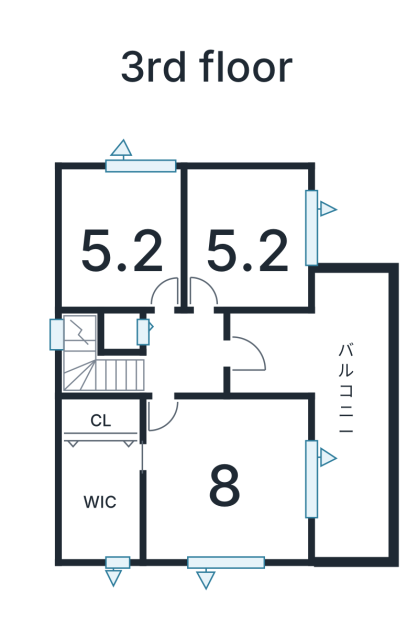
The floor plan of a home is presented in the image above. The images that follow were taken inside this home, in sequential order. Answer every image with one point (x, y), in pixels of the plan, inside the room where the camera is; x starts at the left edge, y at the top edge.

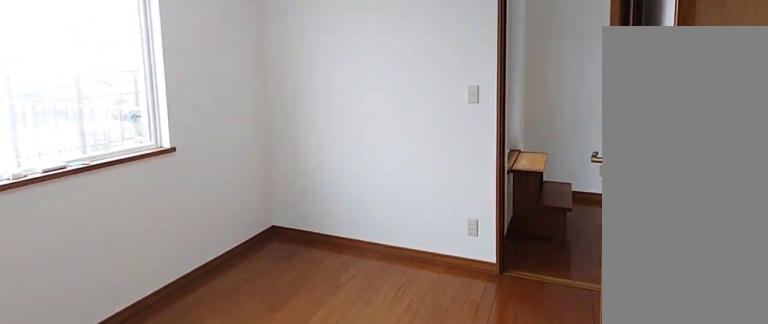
(248, 232)
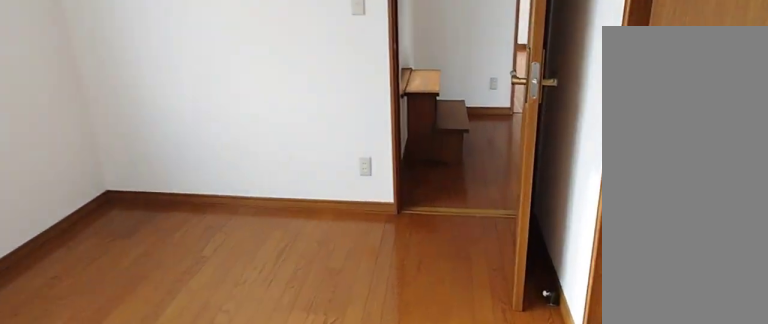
(248, 232)
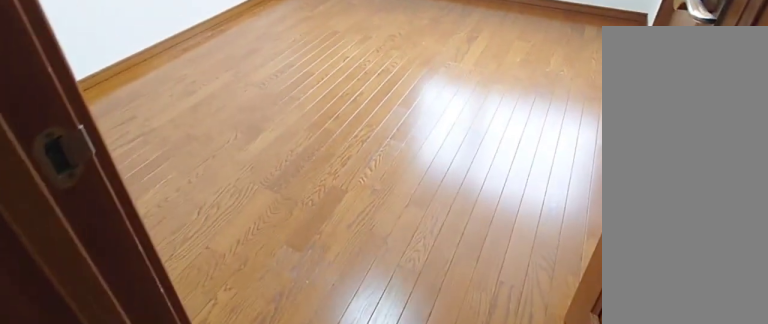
(113, 239)
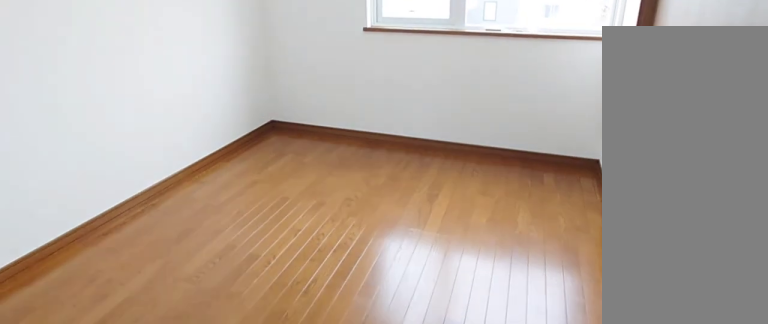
(113, 239)
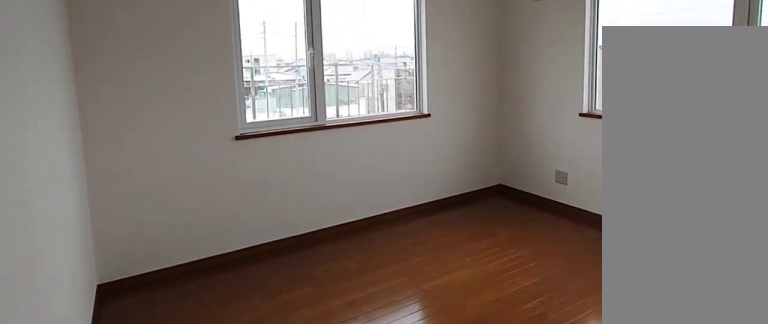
(220, 477)
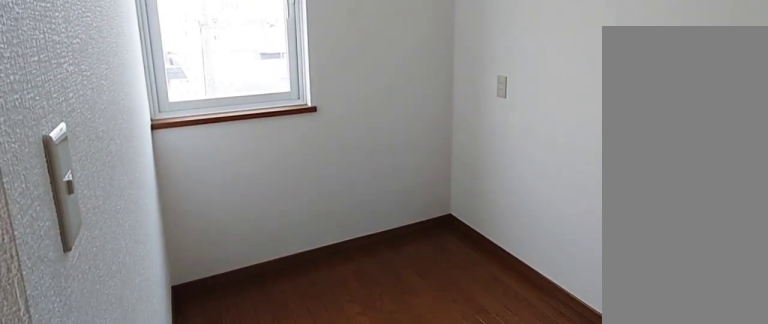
(96, 498)
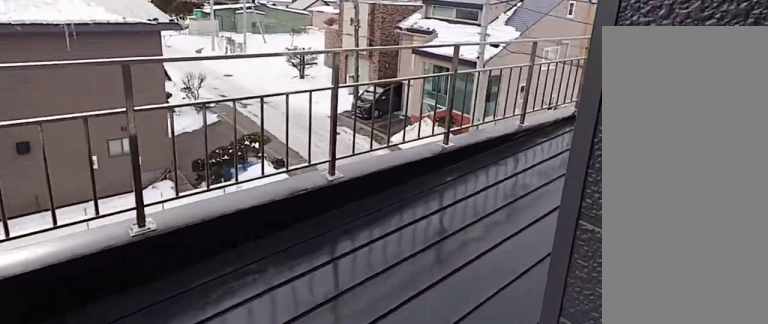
(342, 394)
